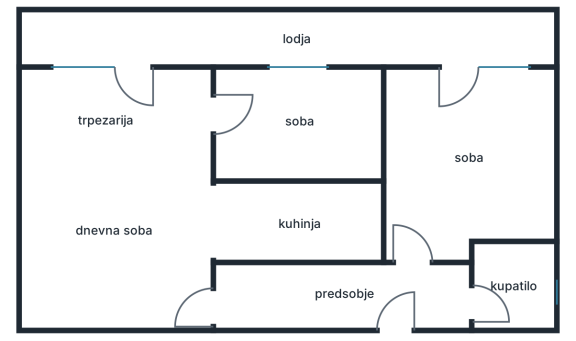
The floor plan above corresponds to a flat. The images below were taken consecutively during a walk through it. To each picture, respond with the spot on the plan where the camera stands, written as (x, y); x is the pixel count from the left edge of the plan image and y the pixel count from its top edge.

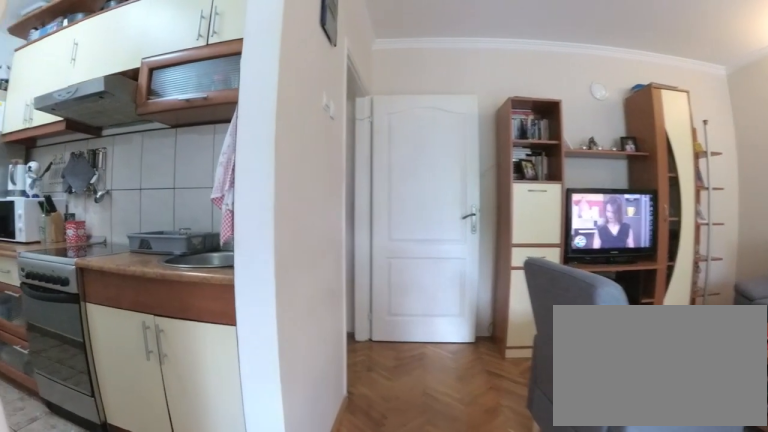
(190, 169)
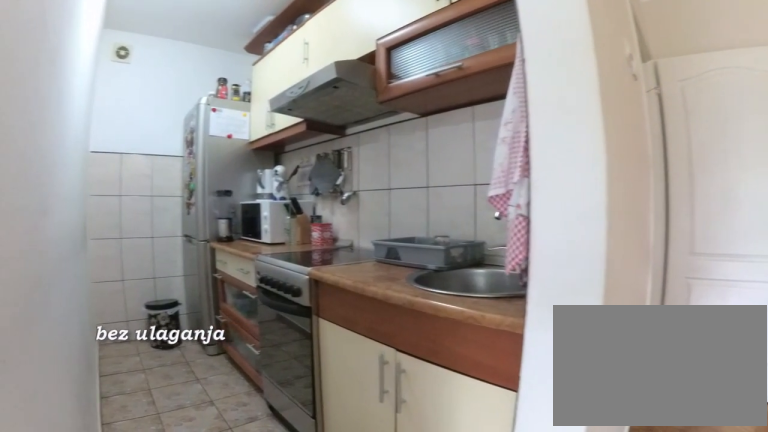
(180, 197)
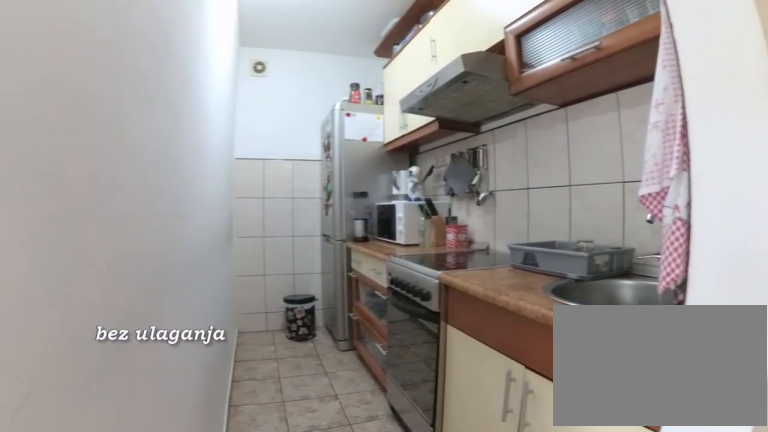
(185, 210)
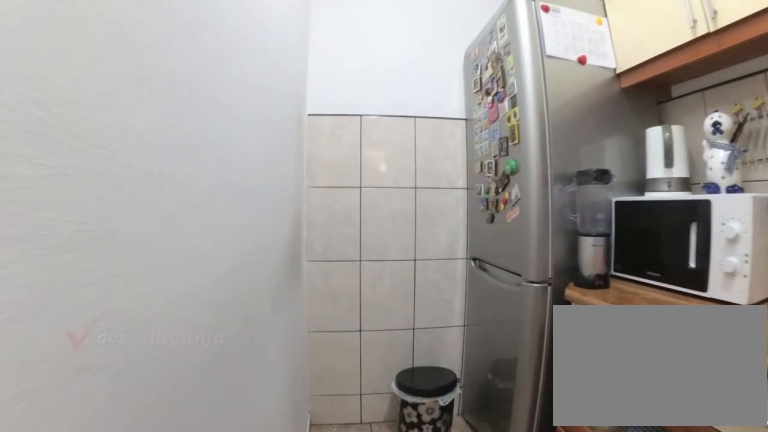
(289, 217)
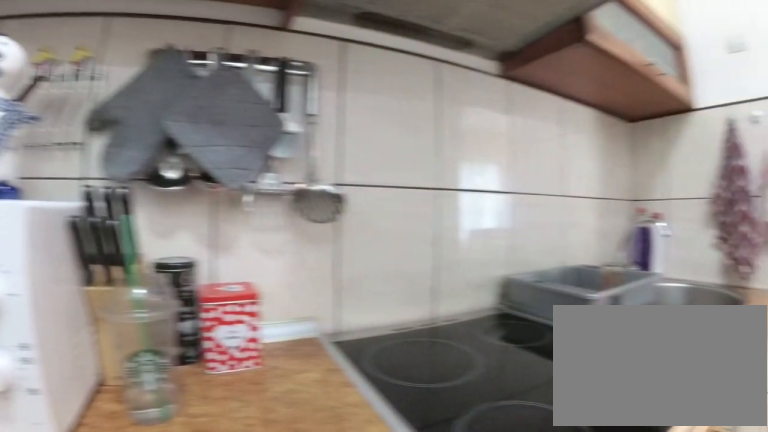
(369, 203)
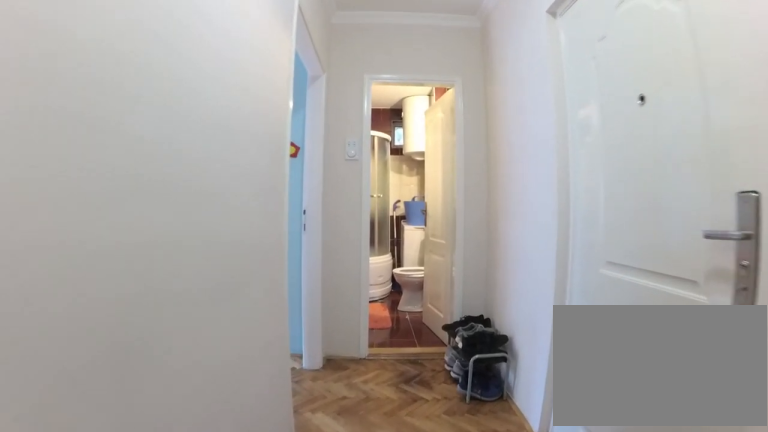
(331, 292)
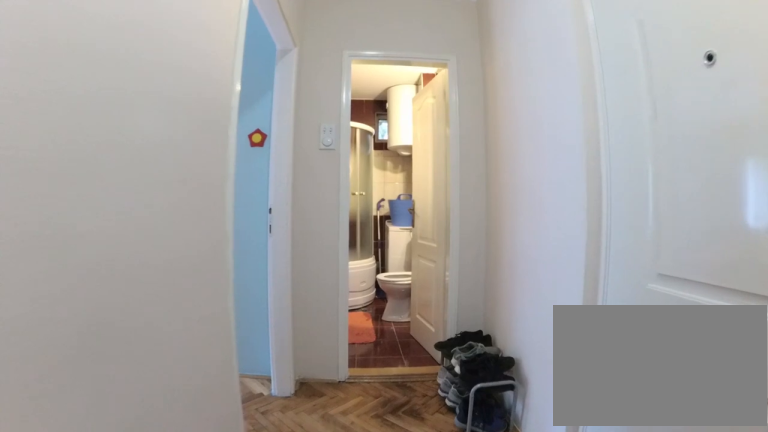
(359, 292)
